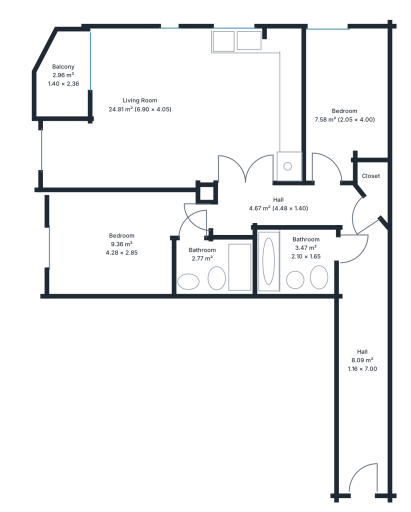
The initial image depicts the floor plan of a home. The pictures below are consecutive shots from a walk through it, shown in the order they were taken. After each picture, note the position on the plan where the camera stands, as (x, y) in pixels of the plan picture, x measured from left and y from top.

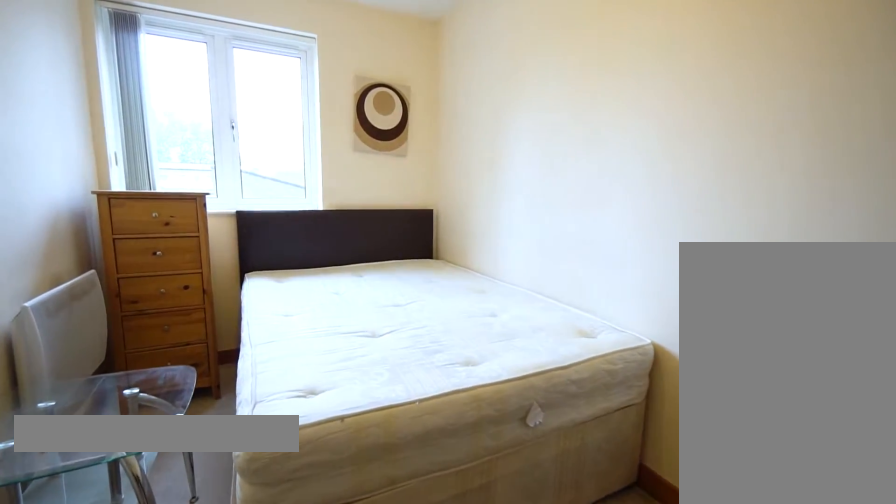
(331, 141)
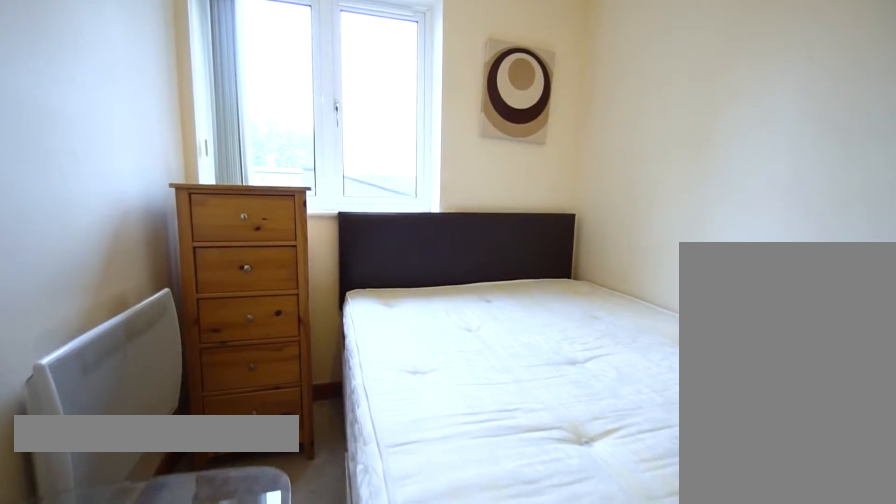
(331, 112)
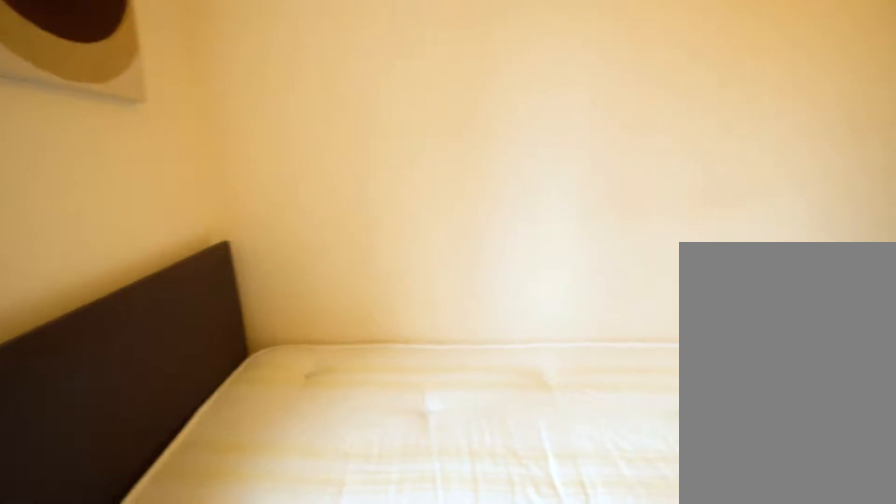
(331, 56)
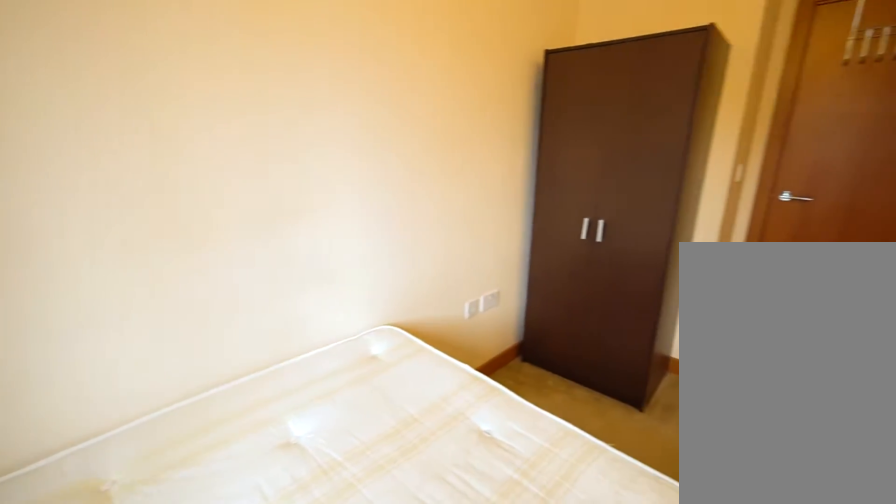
(331, 56)
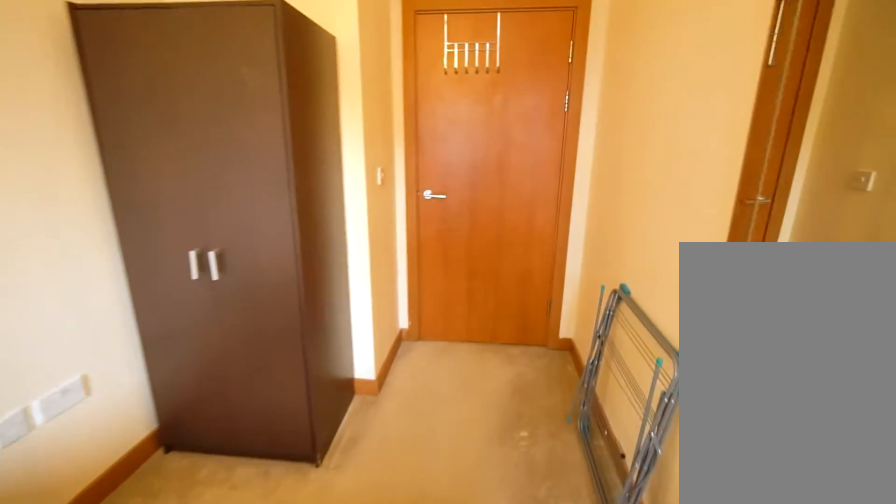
(331, 56)
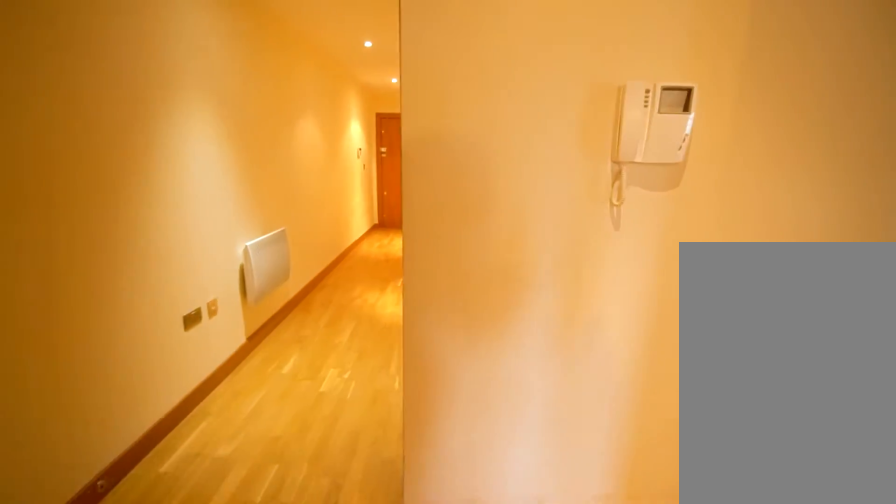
(331, 182)
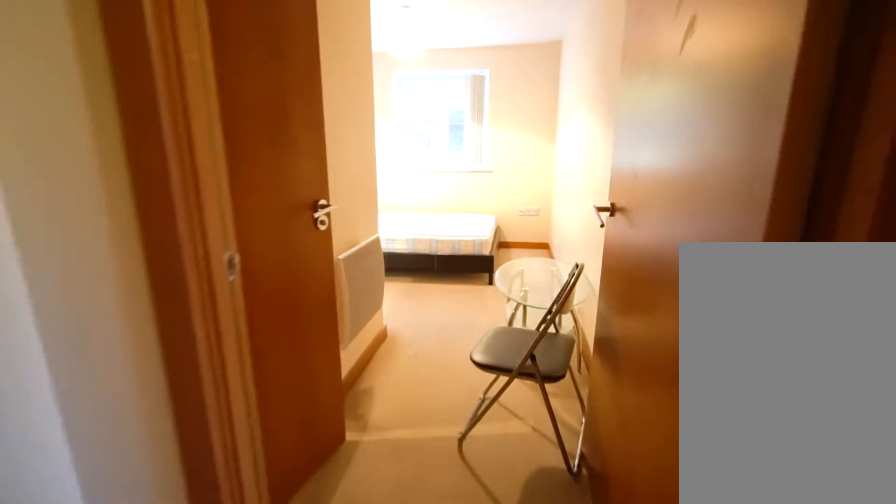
(239, 208)
